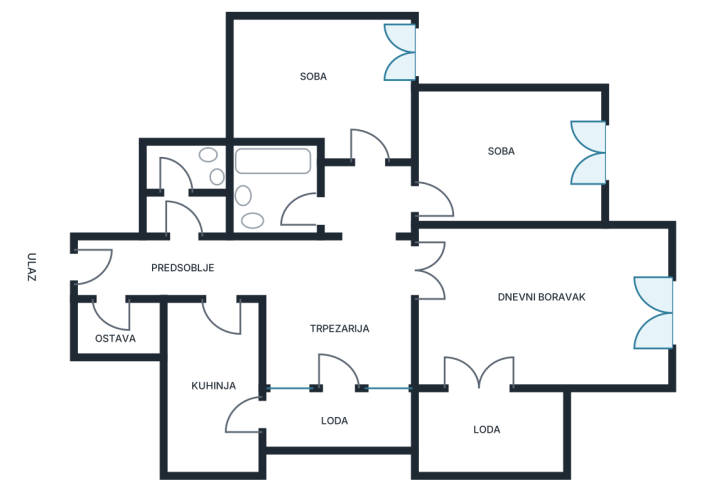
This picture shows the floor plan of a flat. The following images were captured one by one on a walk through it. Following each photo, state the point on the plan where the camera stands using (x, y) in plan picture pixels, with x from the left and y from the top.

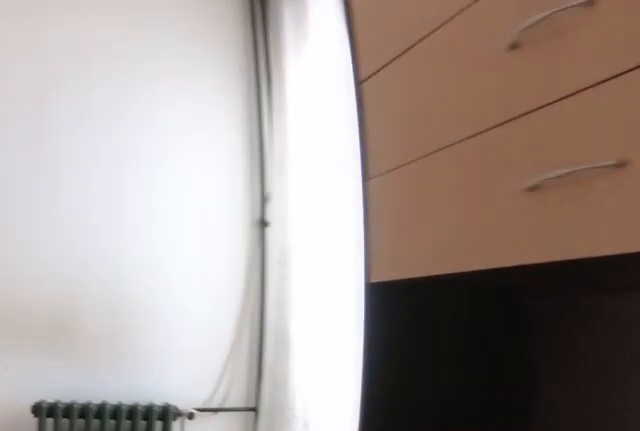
(370, 155)
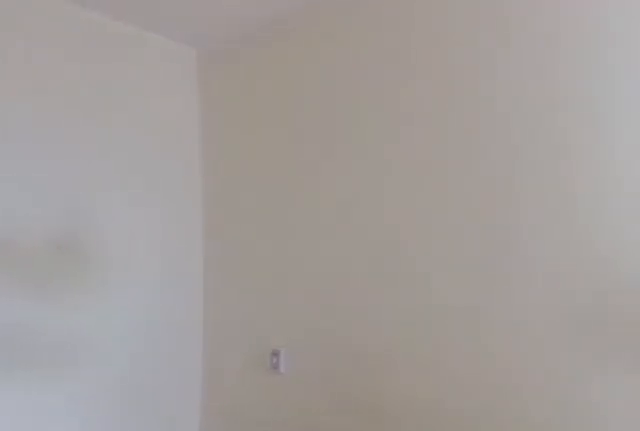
(381, 147)
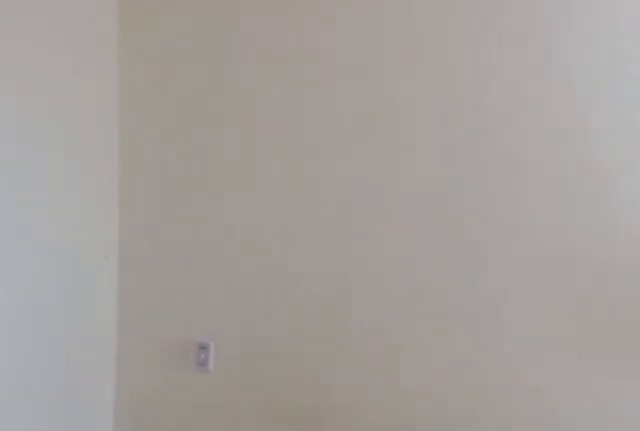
(334, 116)
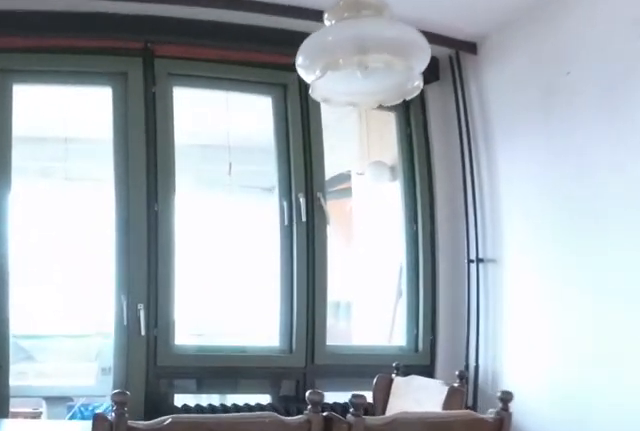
(376, 234)
